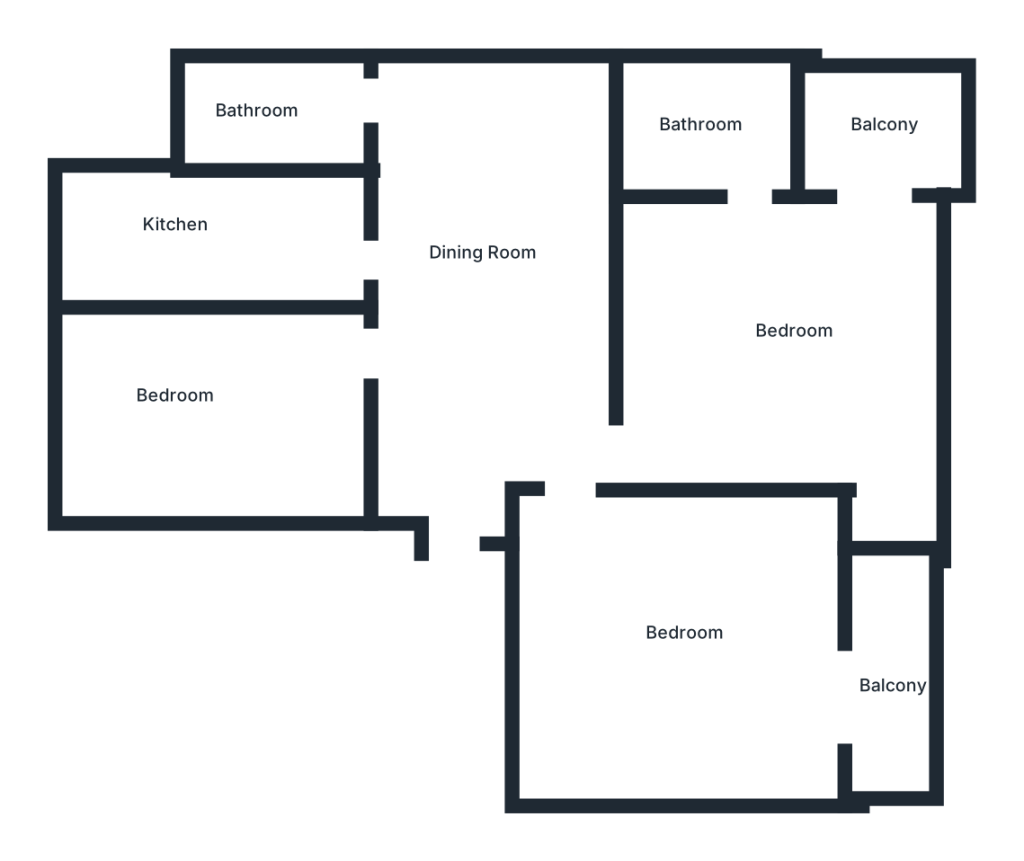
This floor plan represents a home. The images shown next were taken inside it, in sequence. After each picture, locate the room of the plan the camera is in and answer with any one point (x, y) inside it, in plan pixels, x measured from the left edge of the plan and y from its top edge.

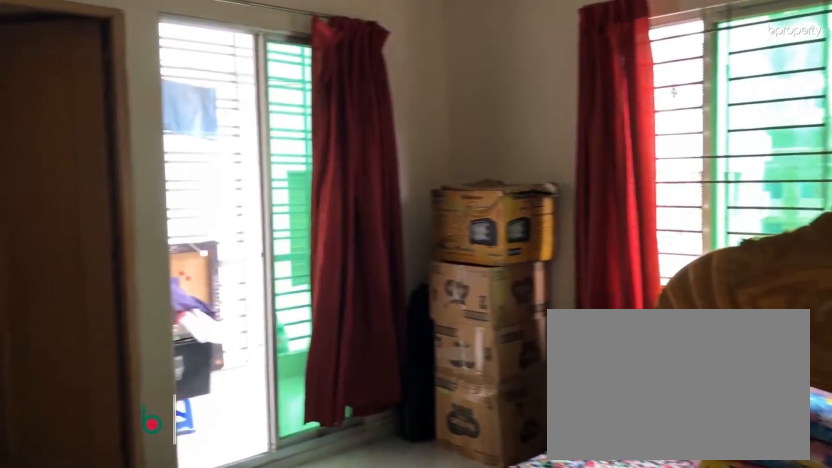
(787, 370)
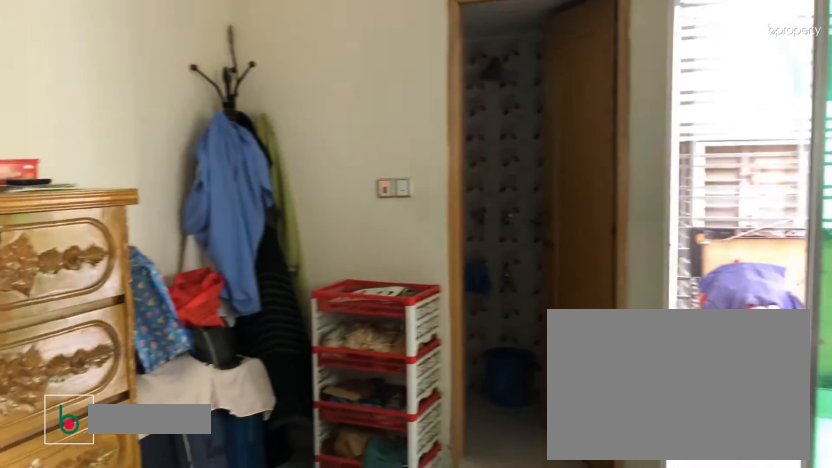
(787, 370)
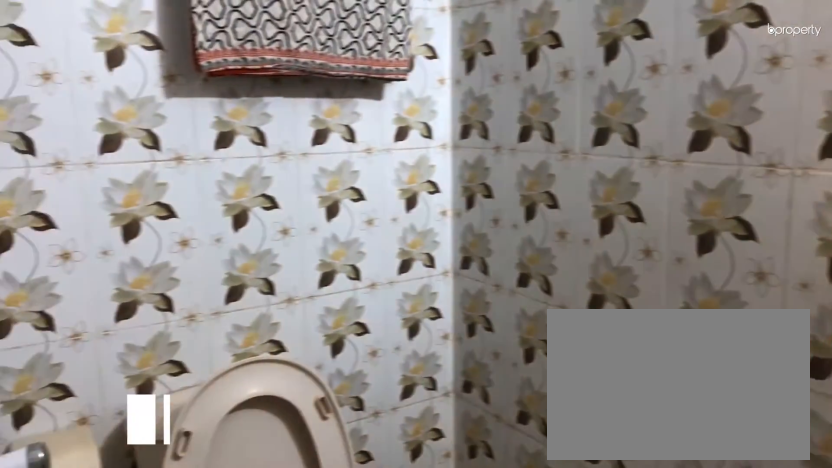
(716, 140)
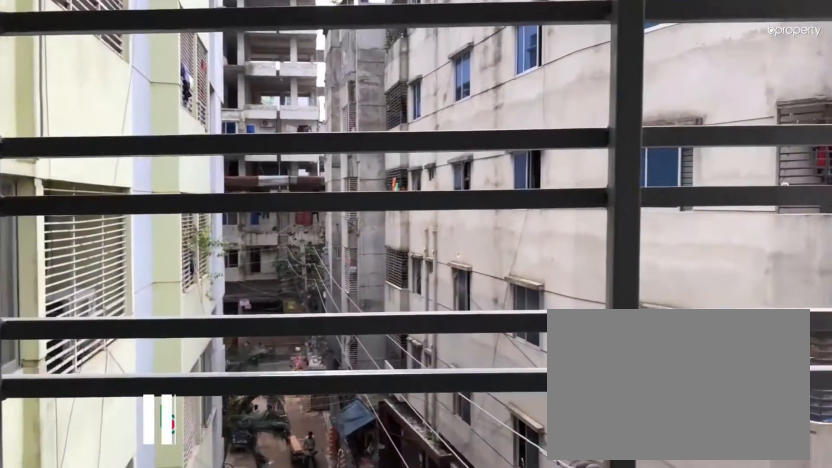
(884, 122)
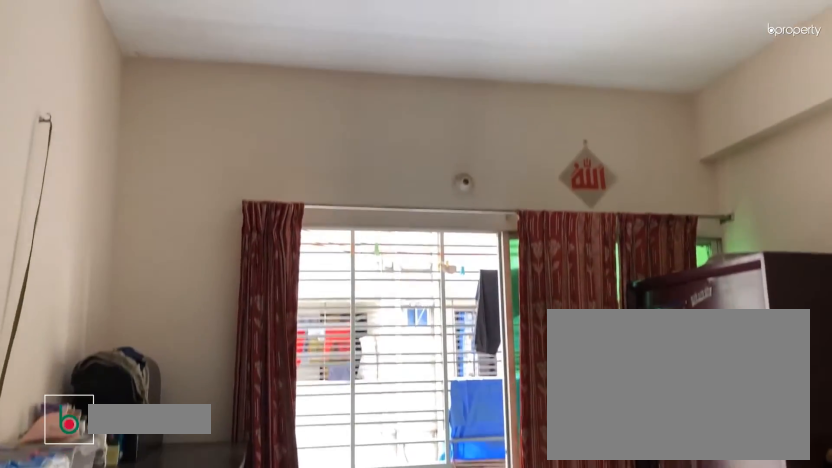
(670, 659)
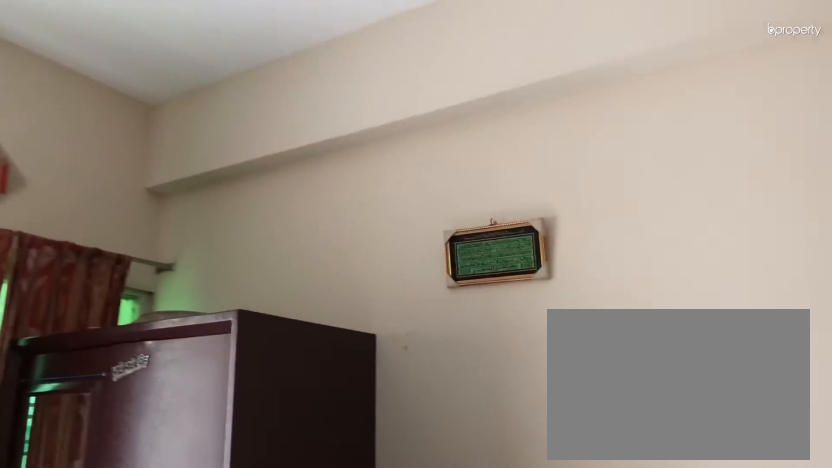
(670, 659)
